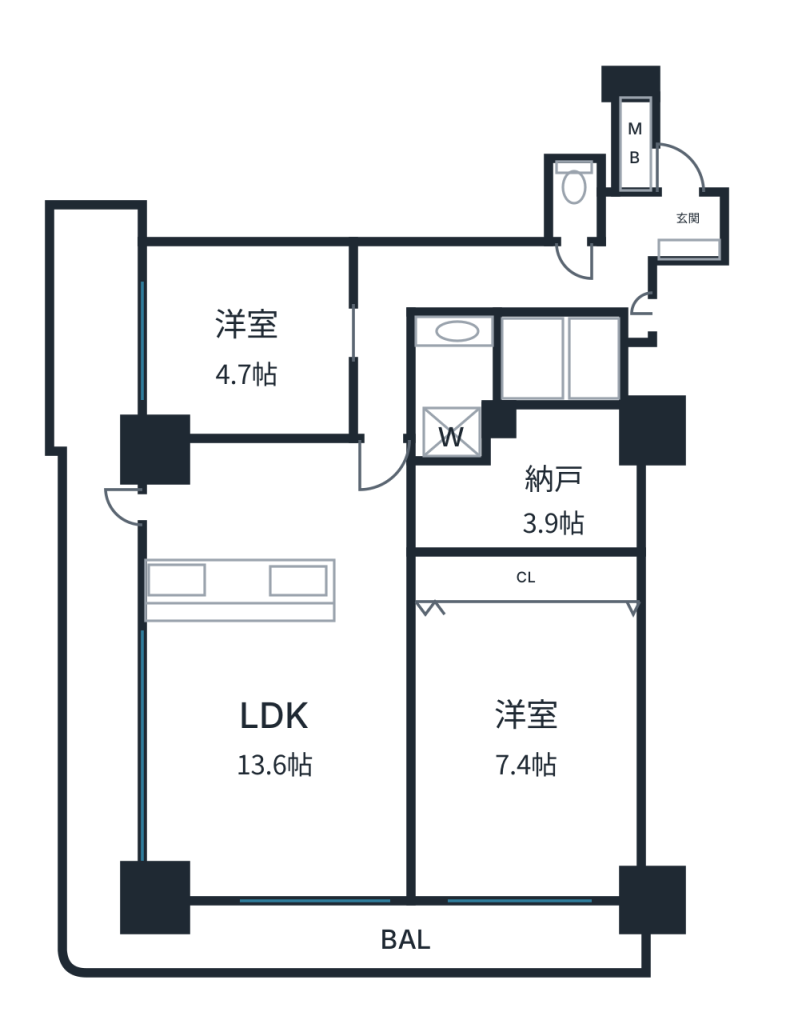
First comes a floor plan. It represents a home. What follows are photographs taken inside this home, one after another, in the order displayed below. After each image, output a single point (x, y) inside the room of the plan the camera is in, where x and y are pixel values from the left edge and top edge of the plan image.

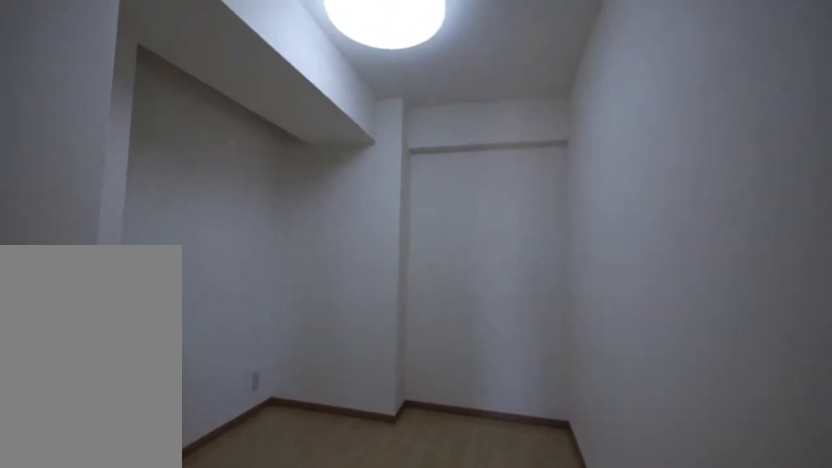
(503, 521)
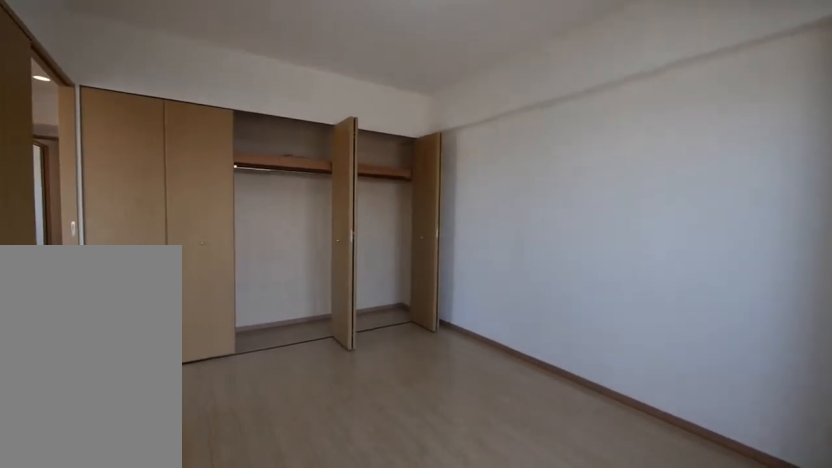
(504, 733)
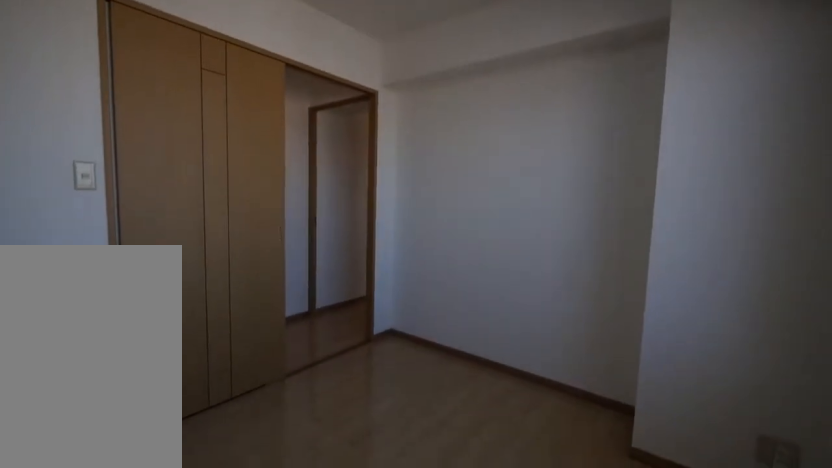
(278, 352)
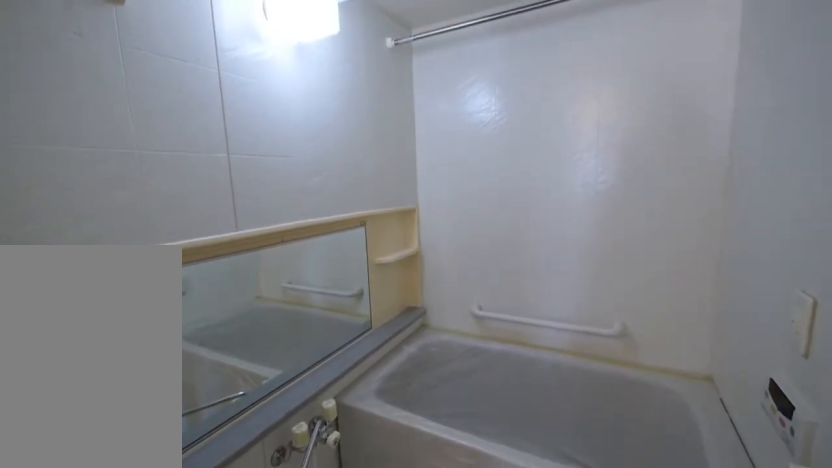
(504, 344)
